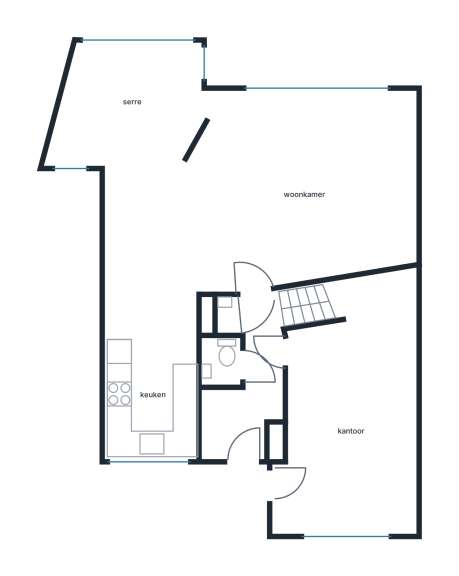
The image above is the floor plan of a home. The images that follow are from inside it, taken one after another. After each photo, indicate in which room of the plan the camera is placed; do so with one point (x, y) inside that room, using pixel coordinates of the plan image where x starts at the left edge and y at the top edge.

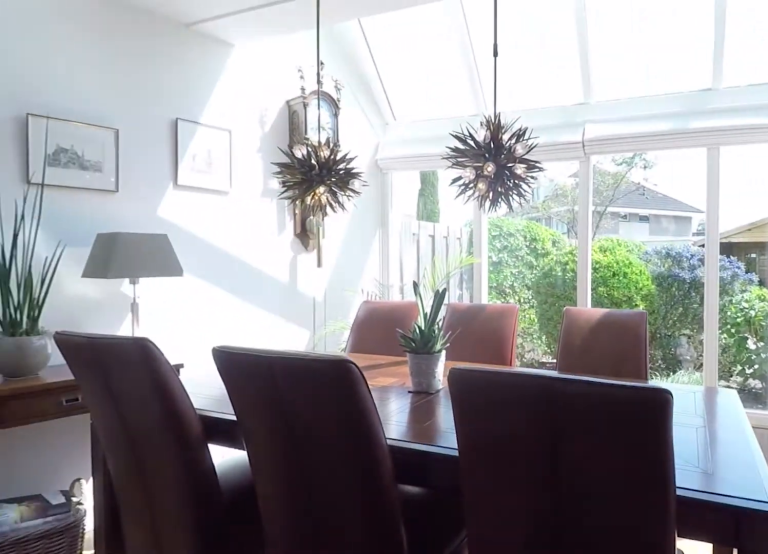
(128, 106)
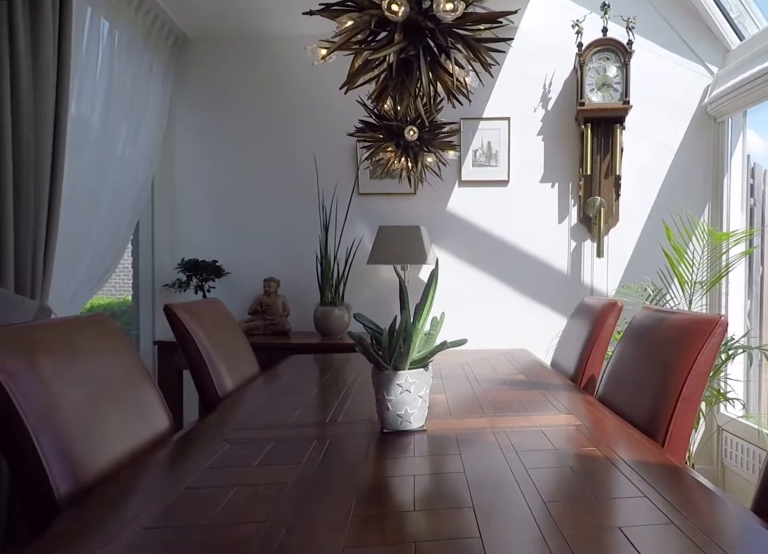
(128, 106)
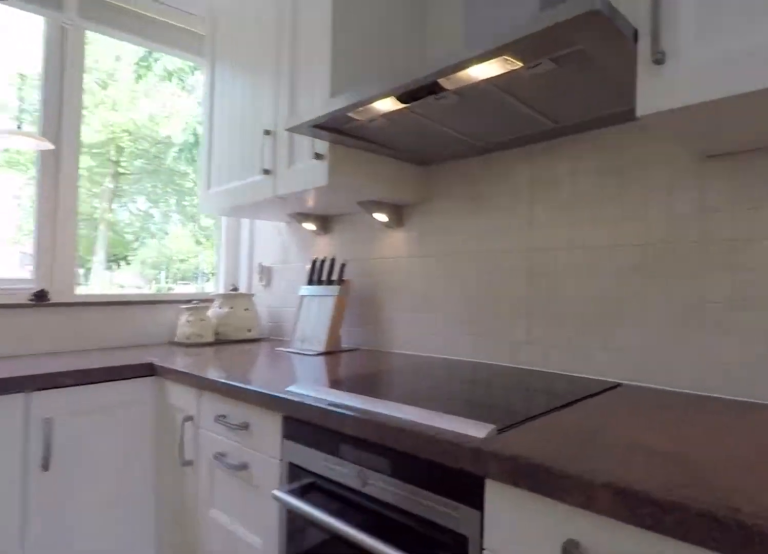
(152, 376)
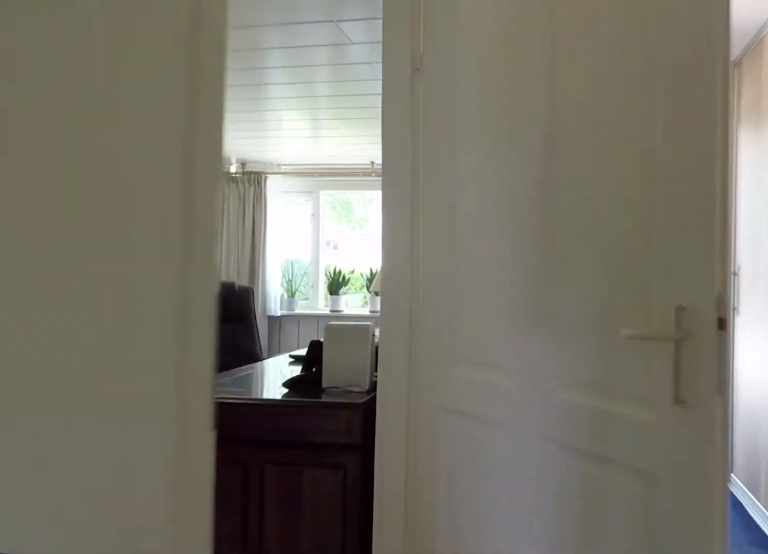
(249, 386)
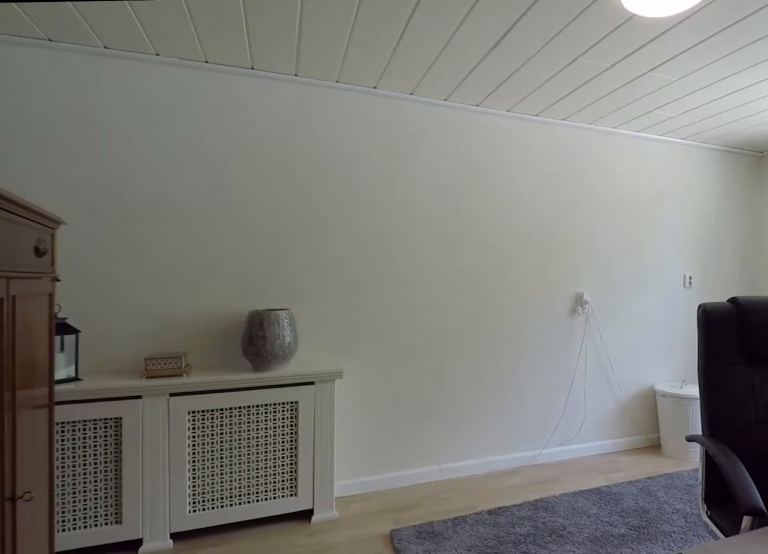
(349, 428)
